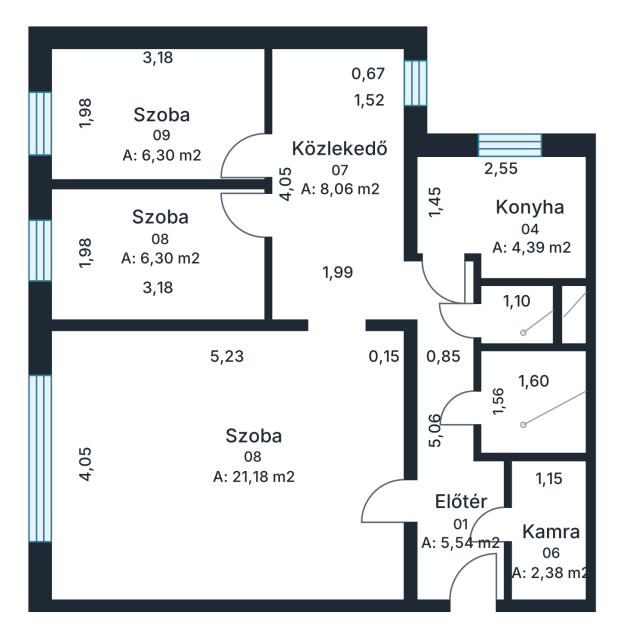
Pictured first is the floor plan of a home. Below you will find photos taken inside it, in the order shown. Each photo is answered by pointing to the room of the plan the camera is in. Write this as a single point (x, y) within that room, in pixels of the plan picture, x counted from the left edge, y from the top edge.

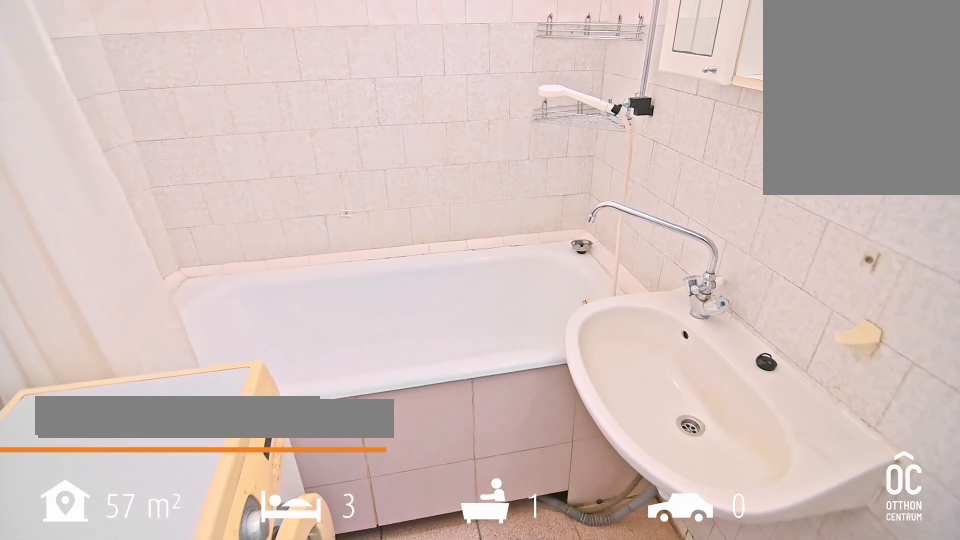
(530, 401)
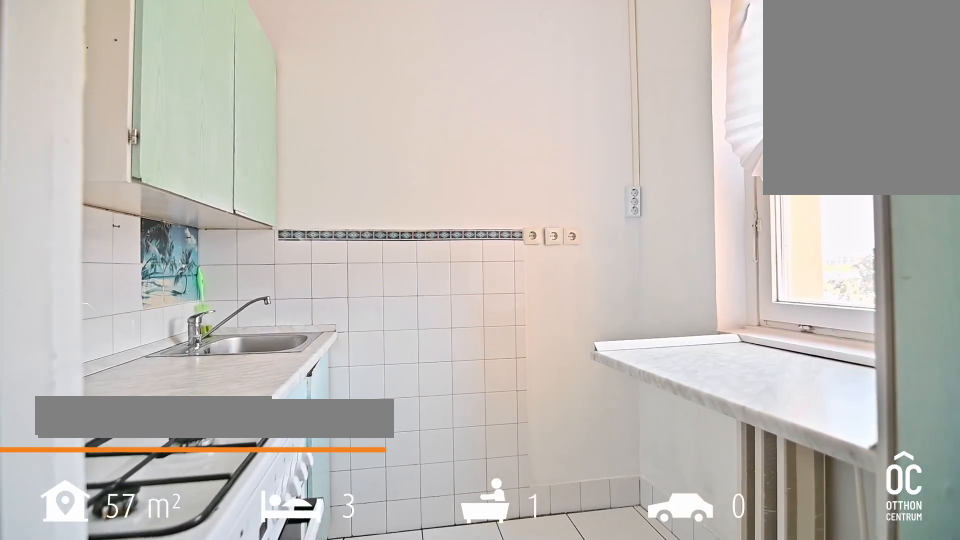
(509, 212)
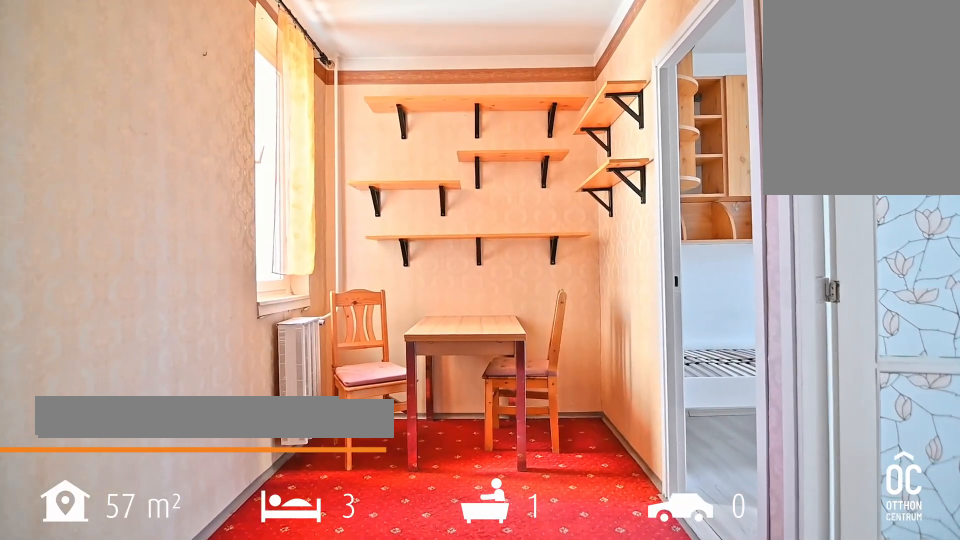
(333, 189)
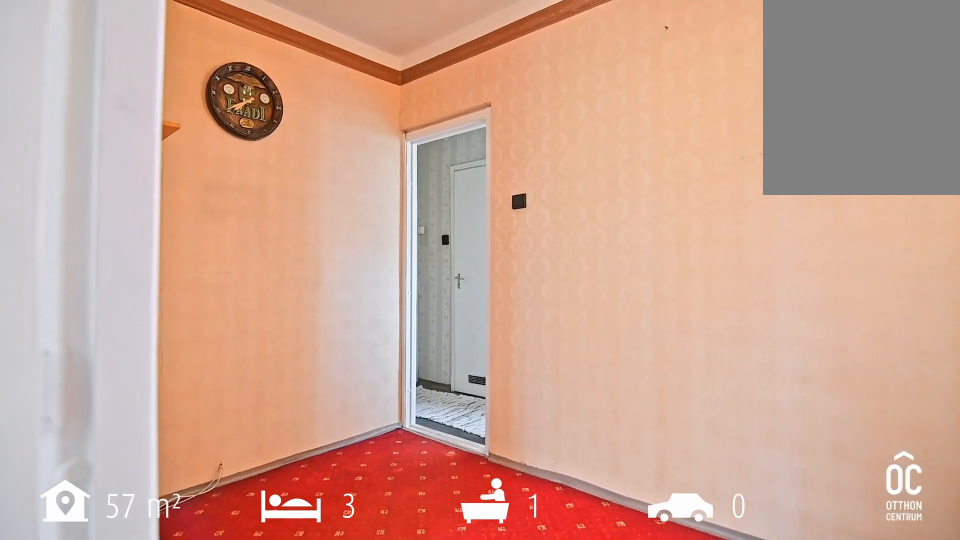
(333, 189)
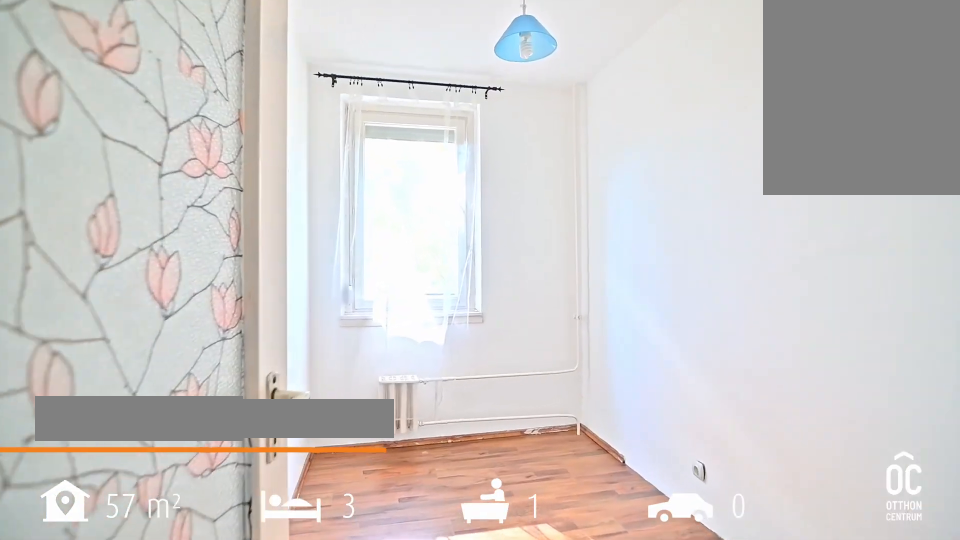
(163, 112)
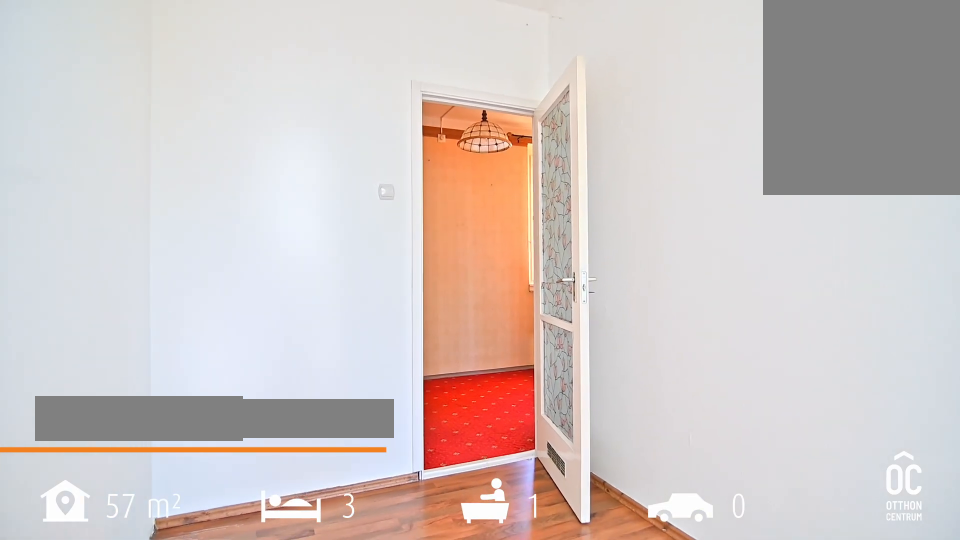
(163, 112)
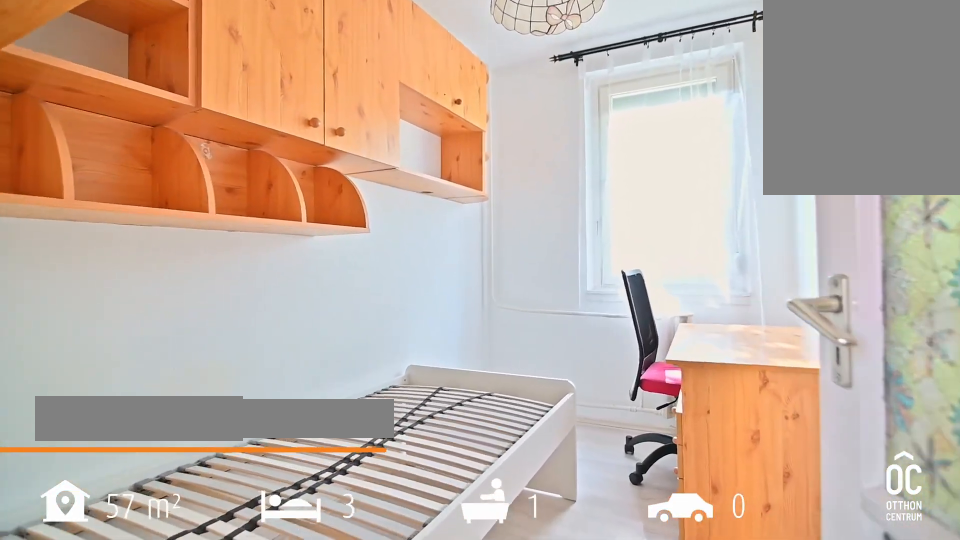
(162, 253)
